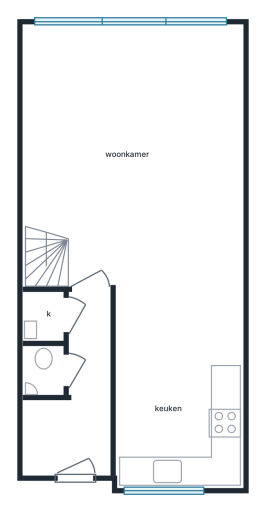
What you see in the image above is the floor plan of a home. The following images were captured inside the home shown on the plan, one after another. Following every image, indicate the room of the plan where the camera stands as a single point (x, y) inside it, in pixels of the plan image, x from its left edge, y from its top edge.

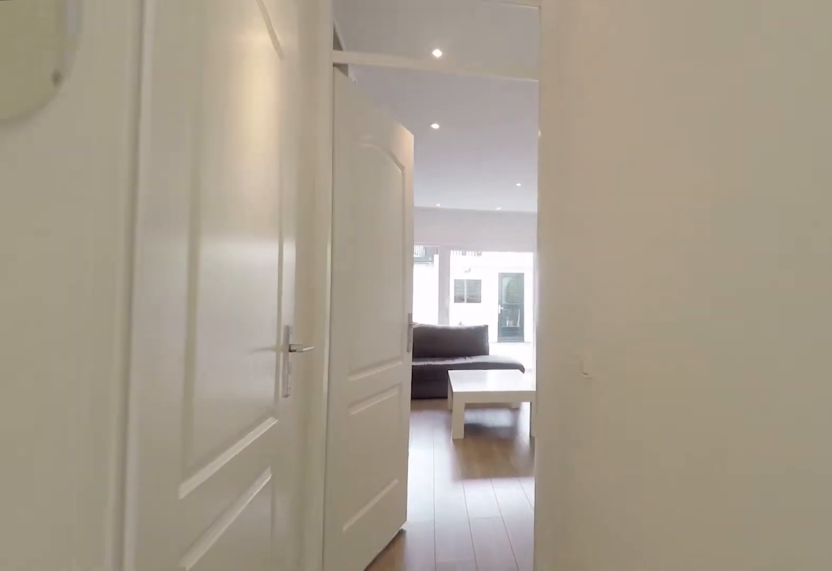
(77, 400)
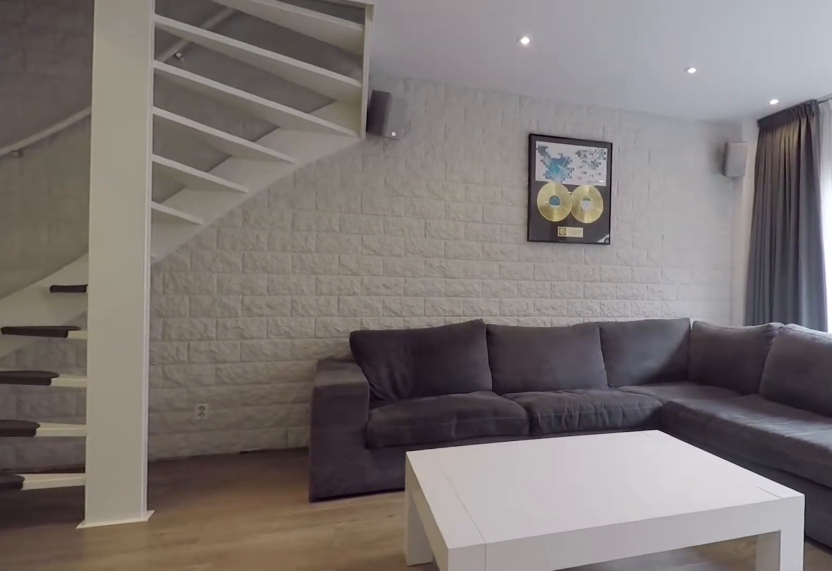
(136, 153)
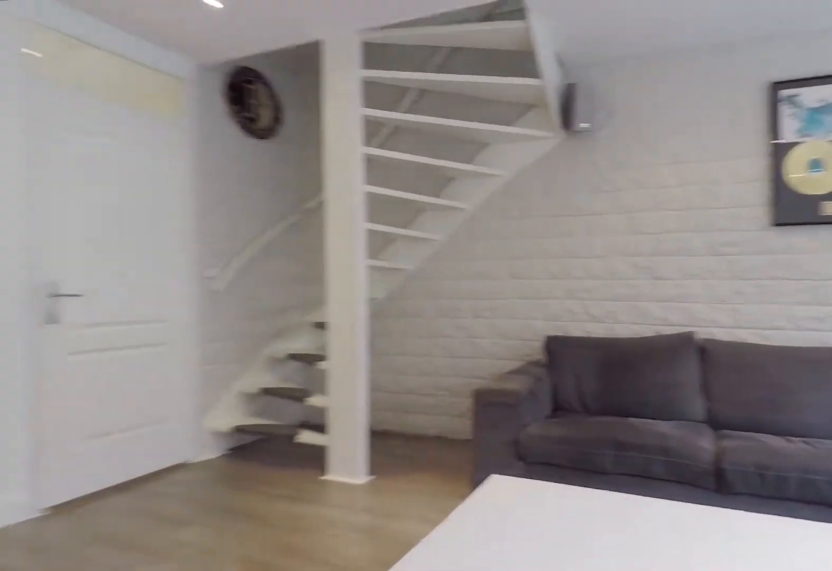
(136, 153)
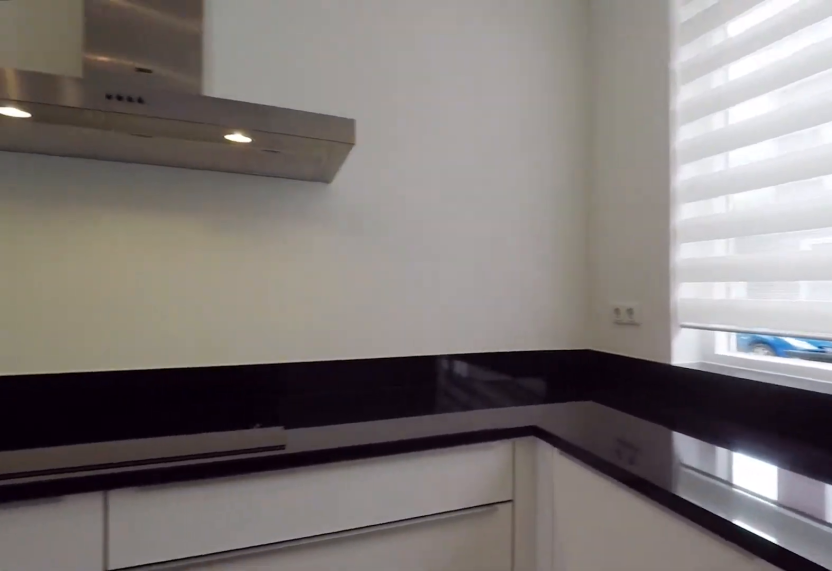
(178, 386)
